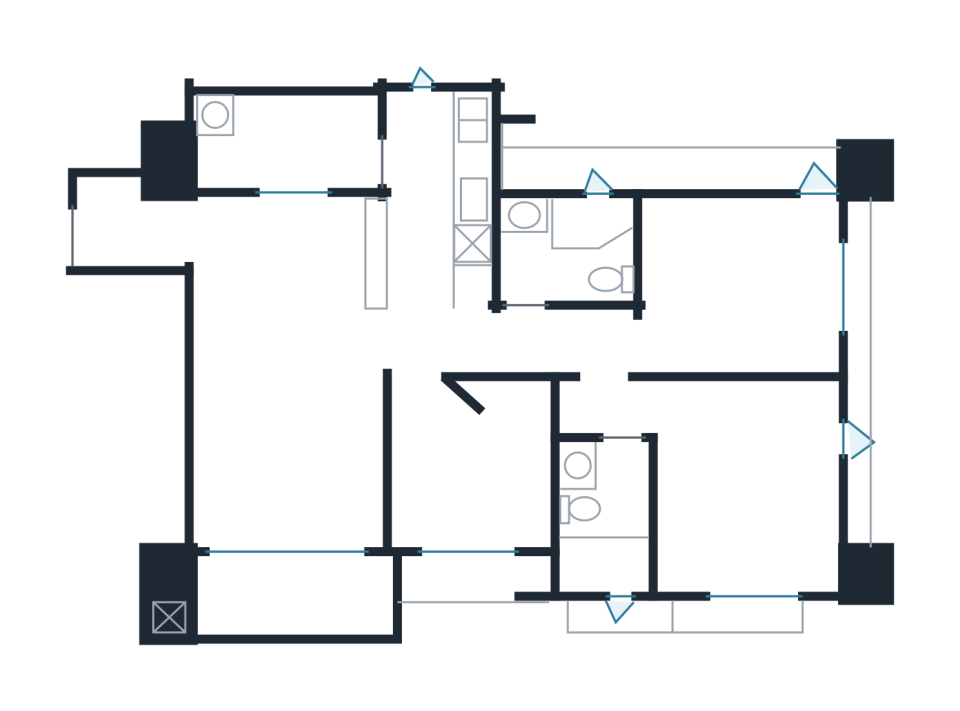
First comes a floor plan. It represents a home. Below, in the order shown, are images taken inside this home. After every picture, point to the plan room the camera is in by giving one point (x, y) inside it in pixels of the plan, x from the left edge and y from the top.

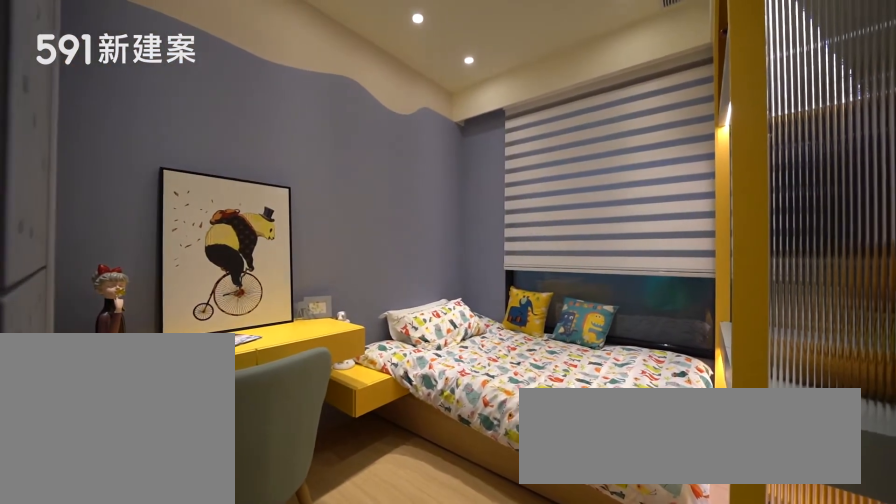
(477, 465)
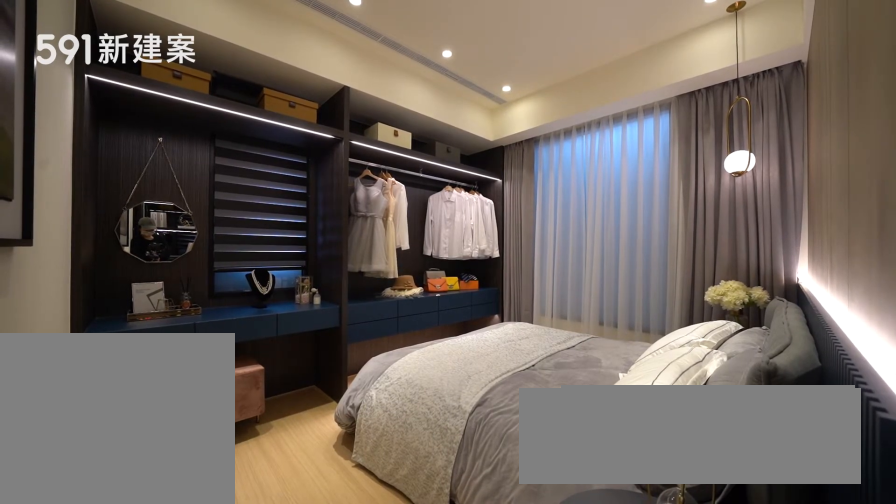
(730, 478)
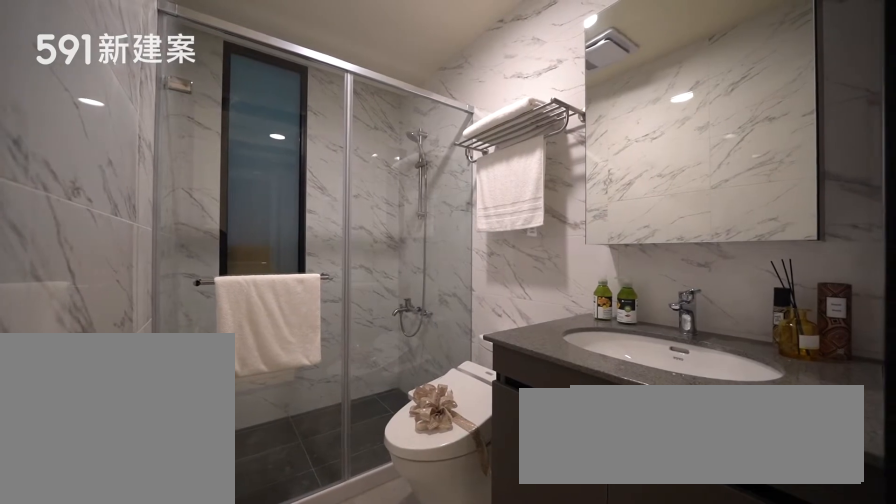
(600, 522)
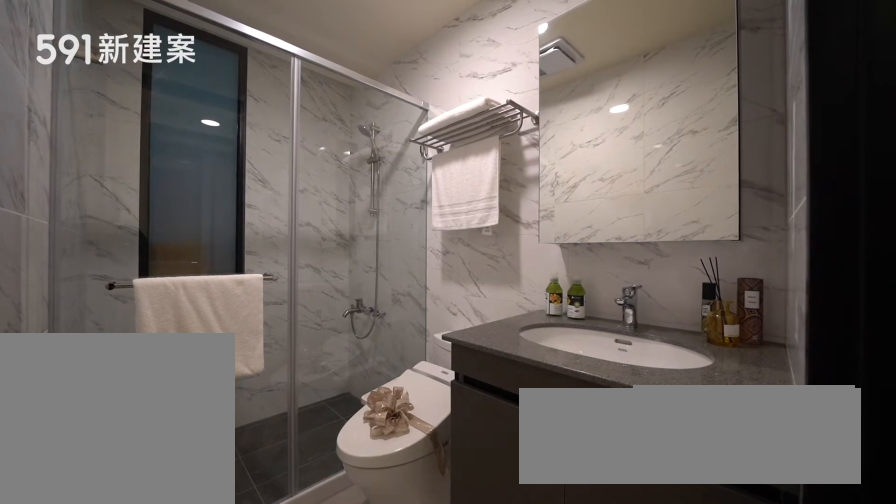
(600, 522)
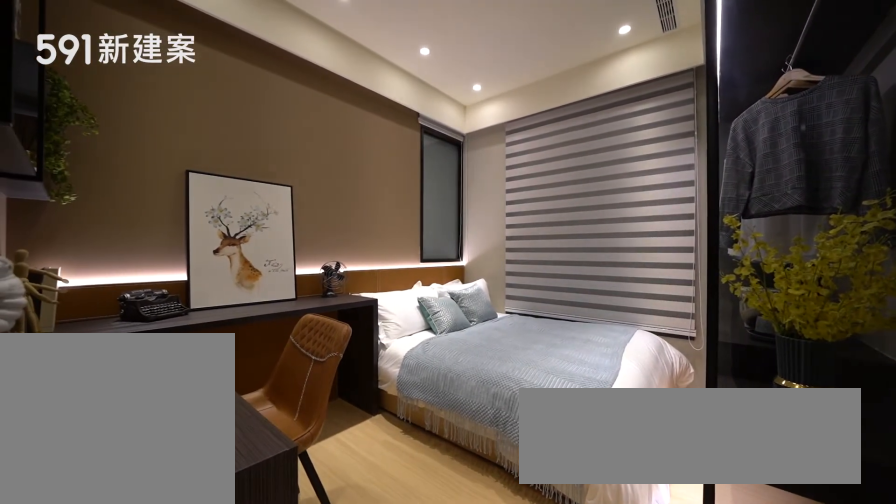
(746, 281)
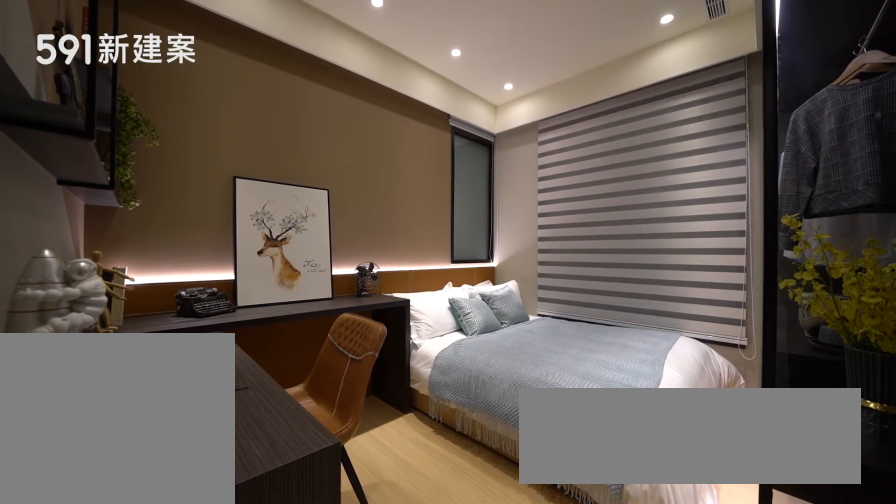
(746, 281)
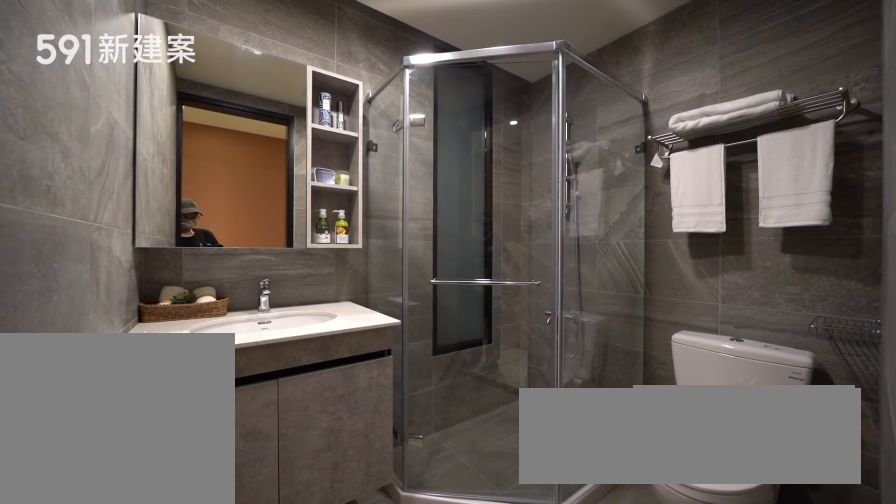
(575, 248)
